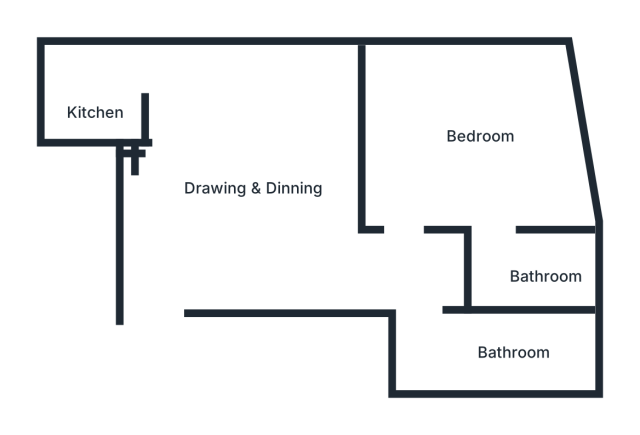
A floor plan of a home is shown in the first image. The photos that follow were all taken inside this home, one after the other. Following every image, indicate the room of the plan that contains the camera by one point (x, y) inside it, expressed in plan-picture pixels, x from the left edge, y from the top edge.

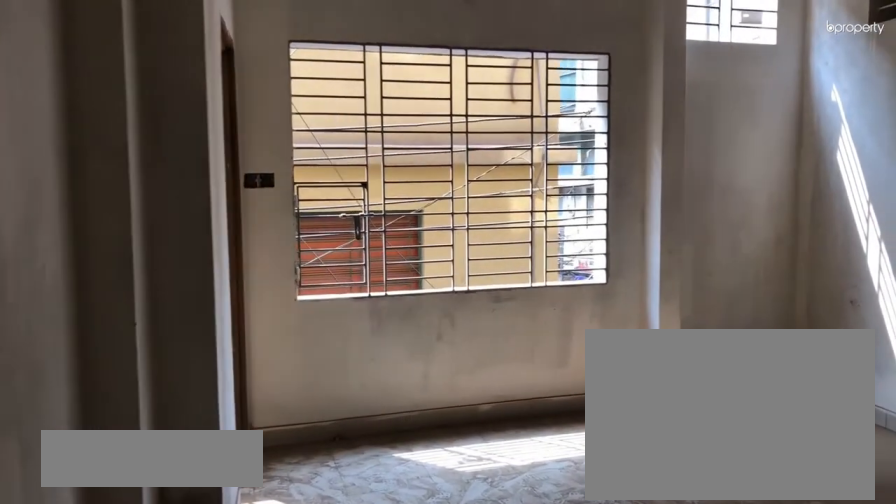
(200, 236)
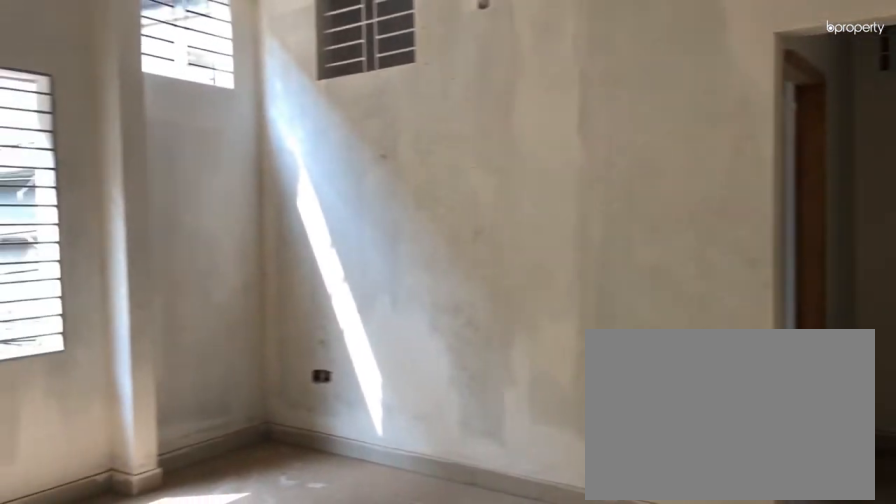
(242, 181)
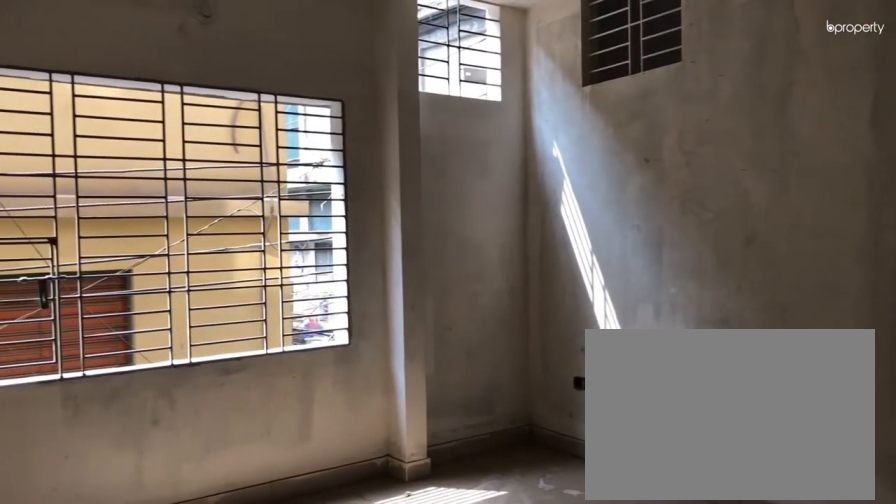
(242, 181)
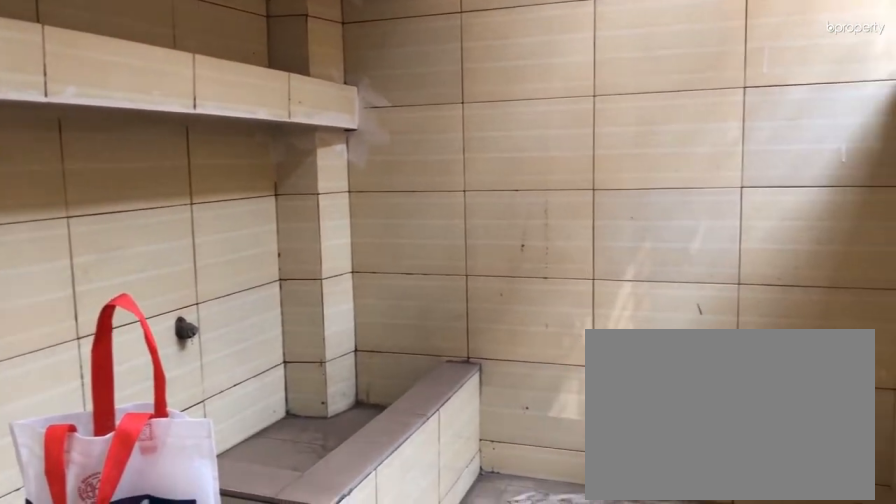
(97, 91)
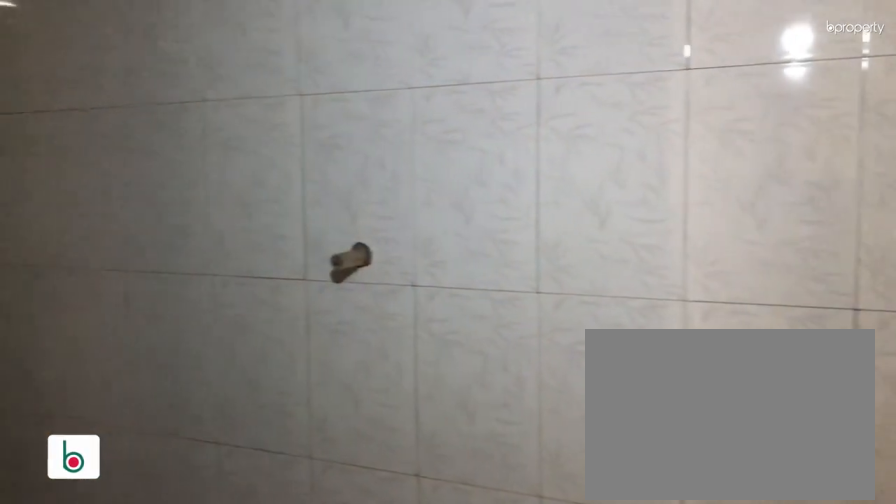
(497, 349)
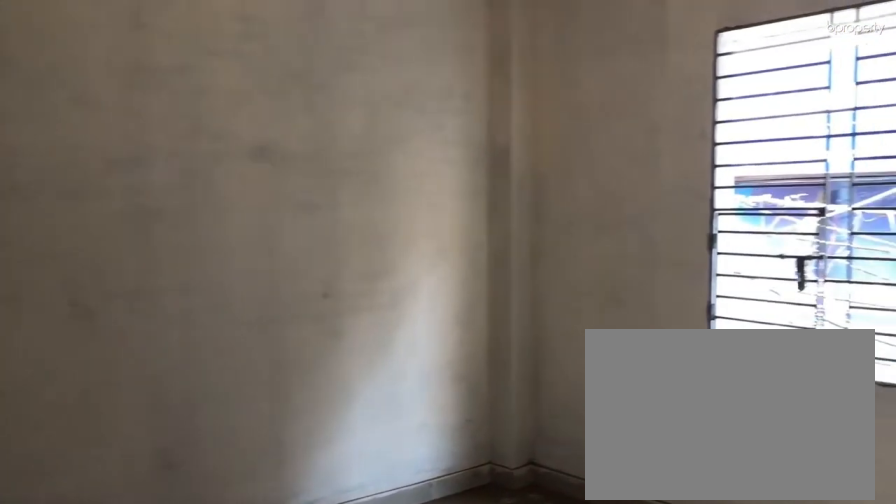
(488, 124)
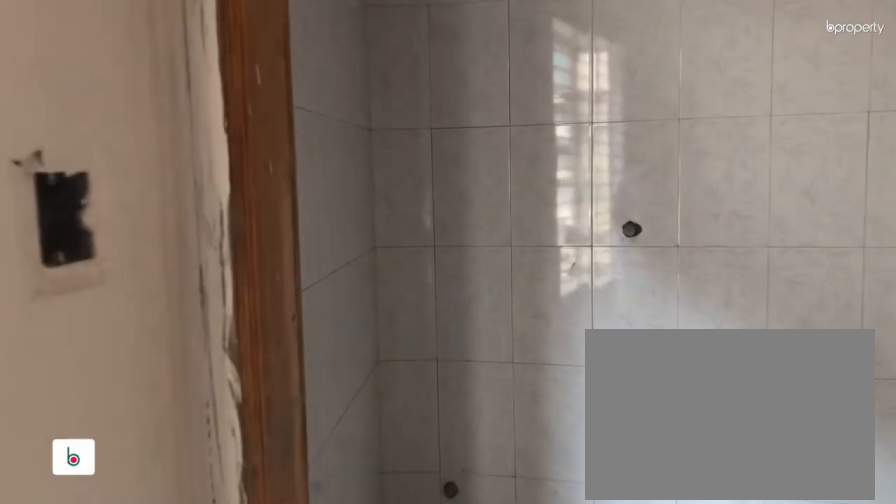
(524, 262)
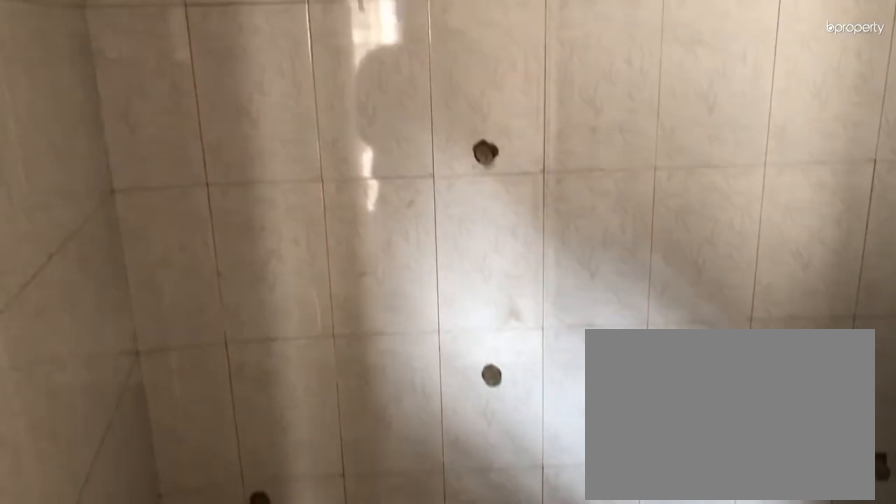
(524, 262)
